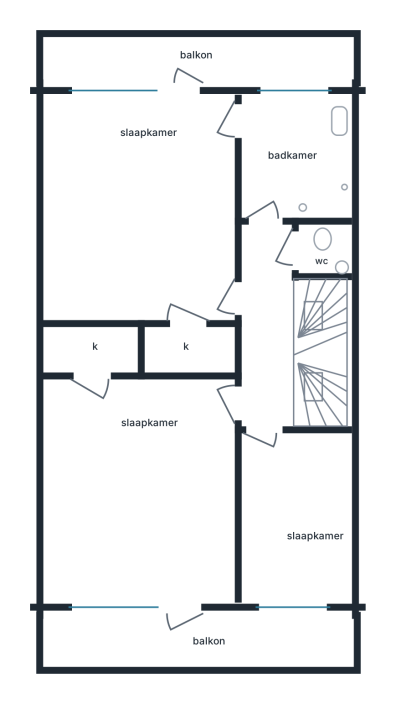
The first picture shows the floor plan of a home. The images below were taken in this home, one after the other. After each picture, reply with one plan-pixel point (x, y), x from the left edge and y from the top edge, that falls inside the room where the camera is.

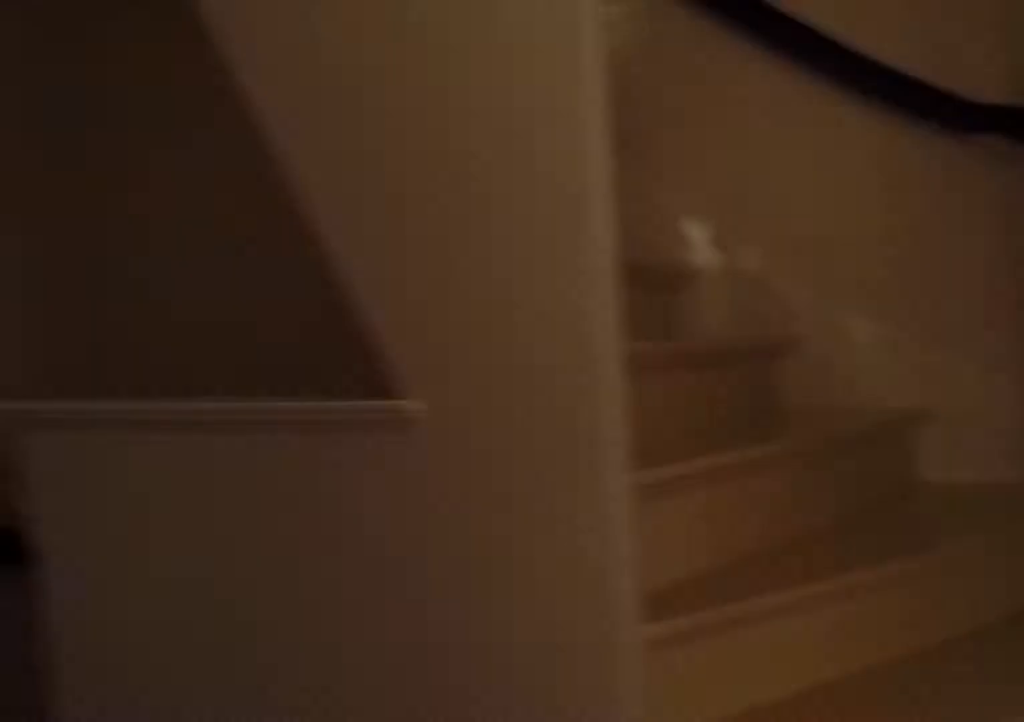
(268, 326)
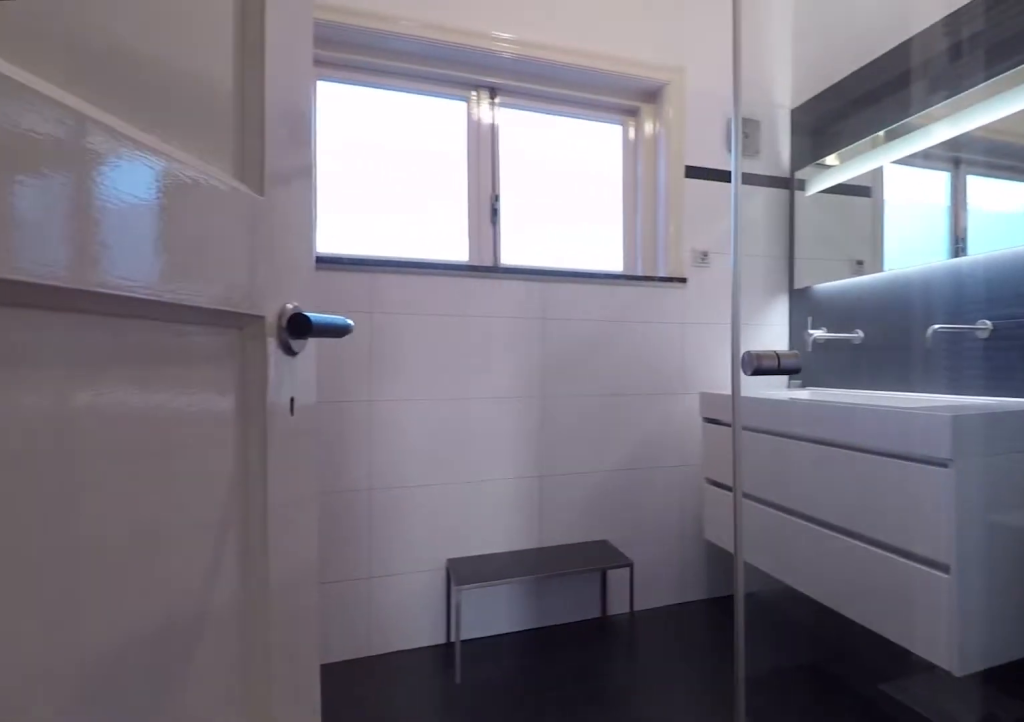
(294, 158)
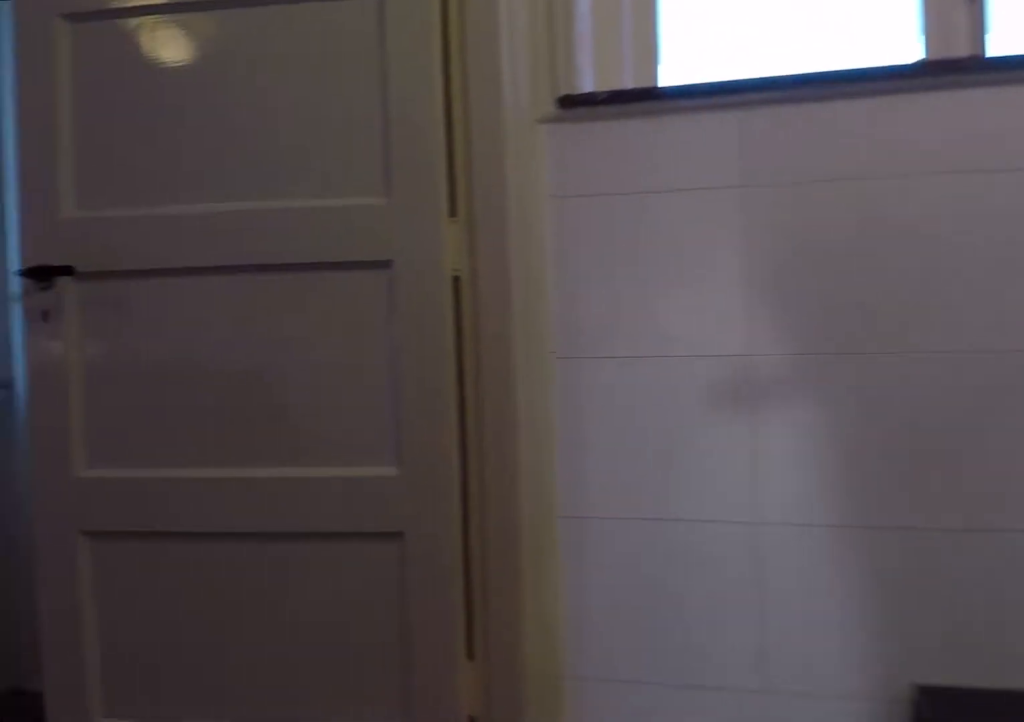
(294, 158)
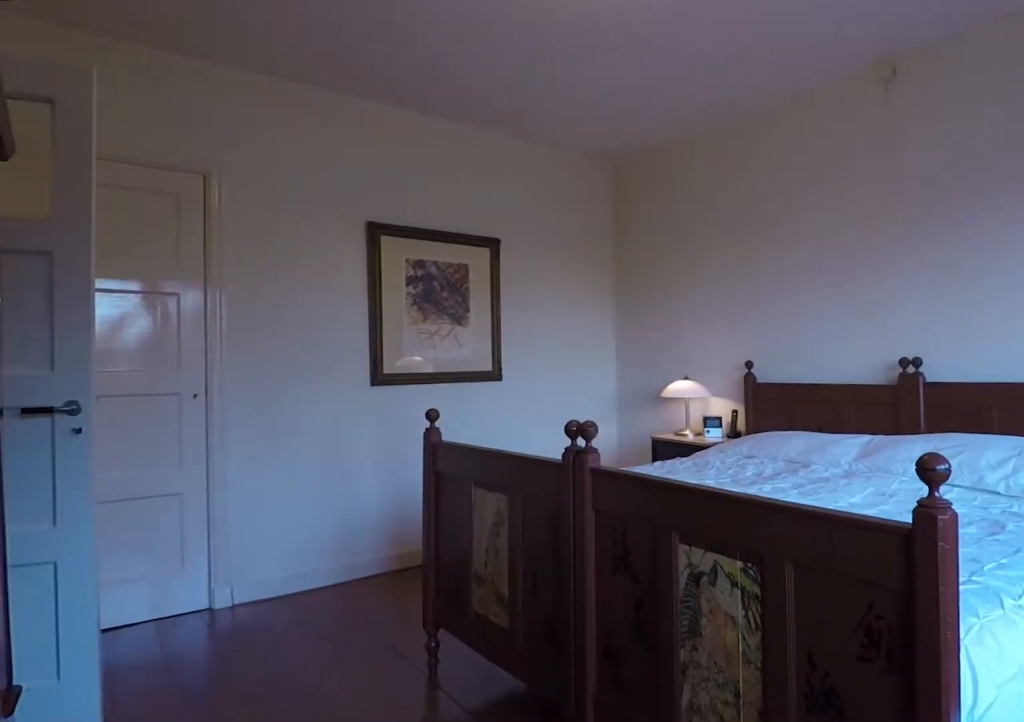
(141, 205)
